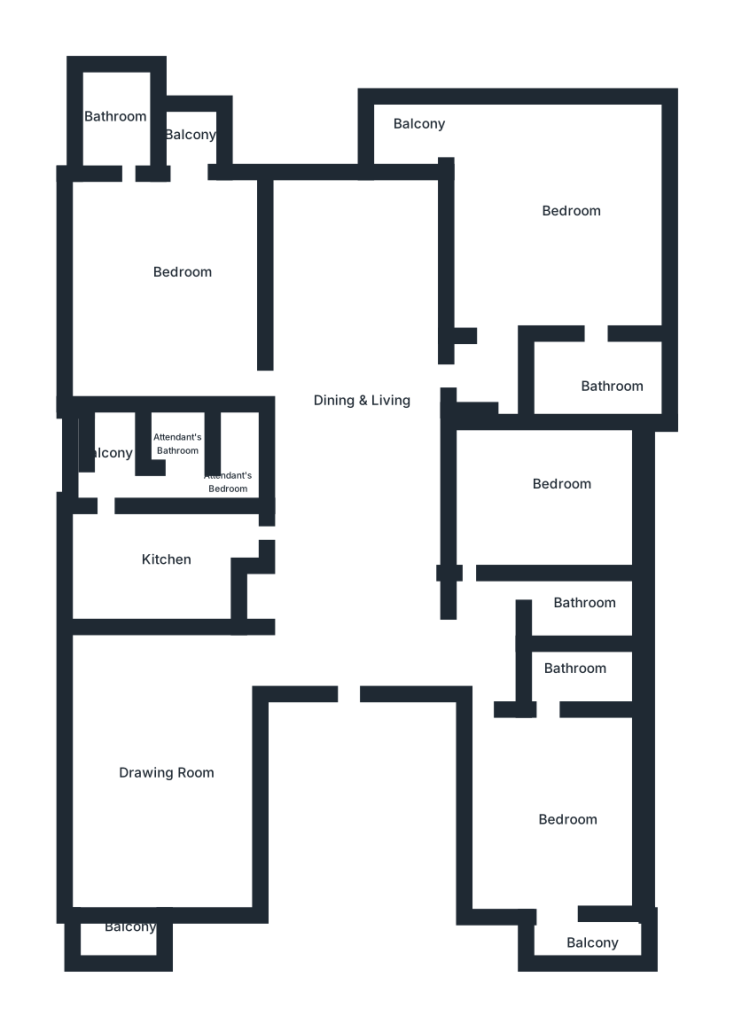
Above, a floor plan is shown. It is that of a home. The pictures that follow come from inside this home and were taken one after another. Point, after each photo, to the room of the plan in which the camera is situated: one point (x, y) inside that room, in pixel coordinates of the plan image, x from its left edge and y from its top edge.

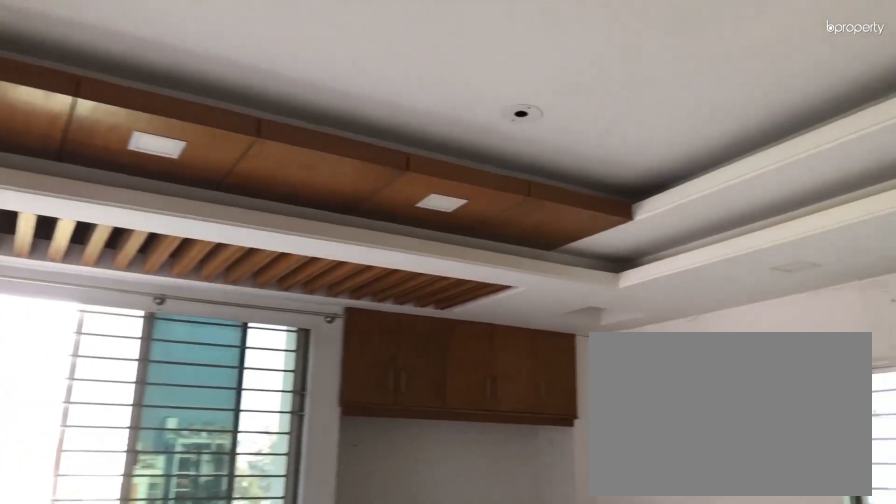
(583, 236)
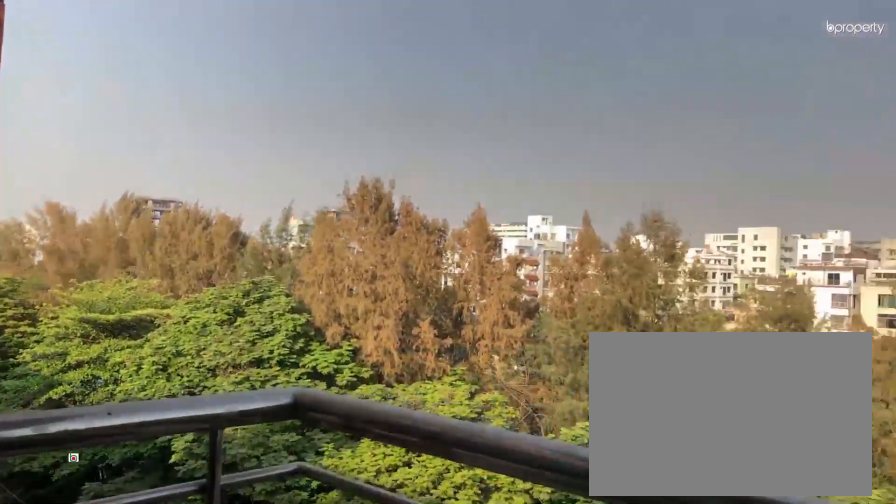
(394, 130)
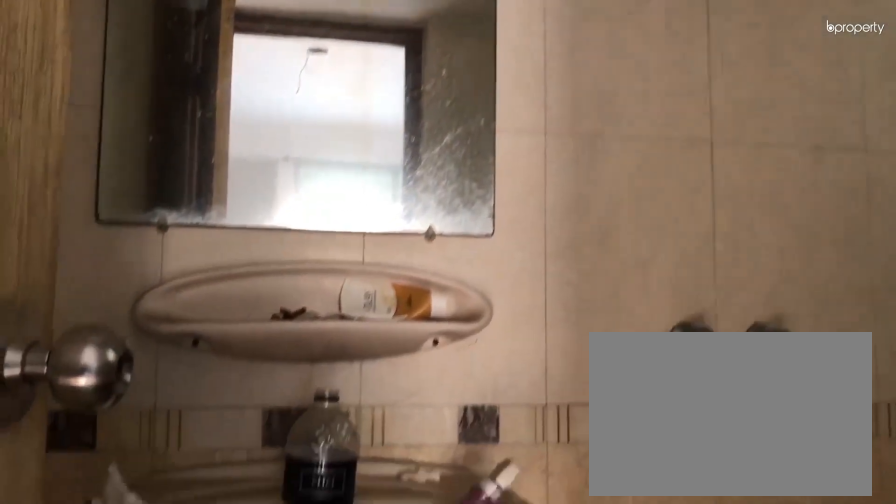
(557, 710)
